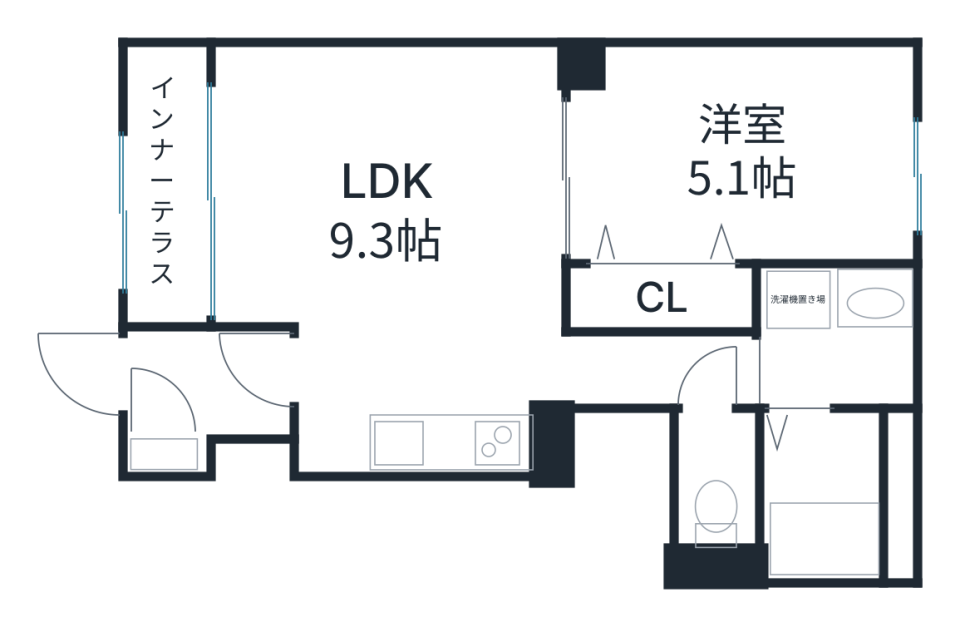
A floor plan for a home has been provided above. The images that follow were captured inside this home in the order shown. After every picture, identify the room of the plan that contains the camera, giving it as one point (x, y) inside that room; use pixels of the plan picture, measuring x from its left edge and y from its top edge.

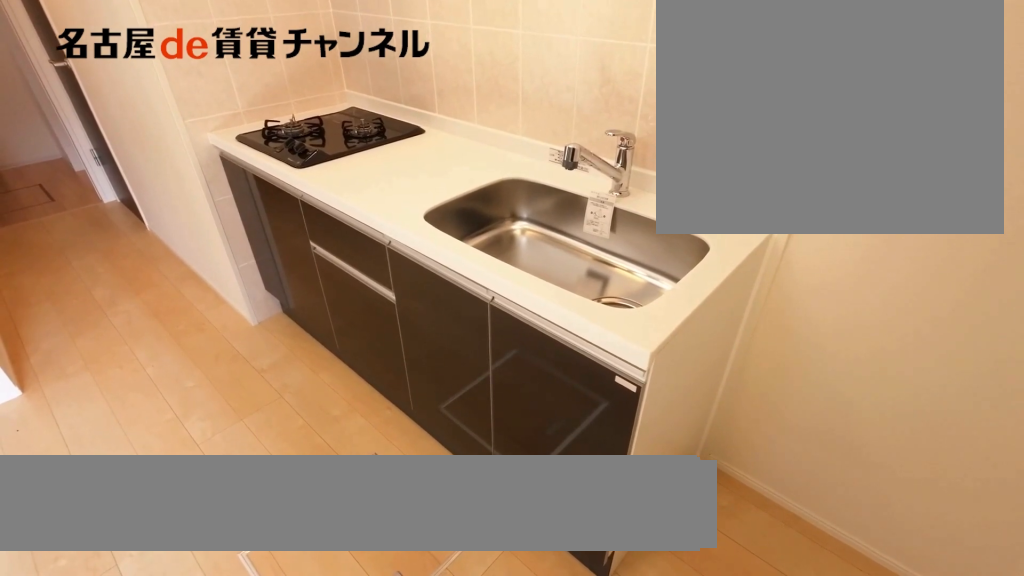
(465, 441)
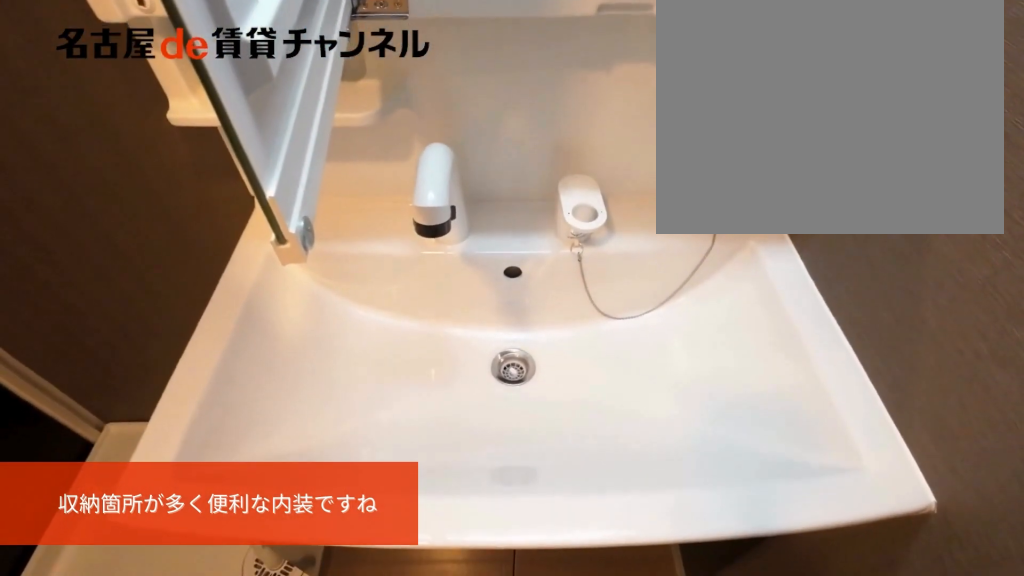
(834, 334)
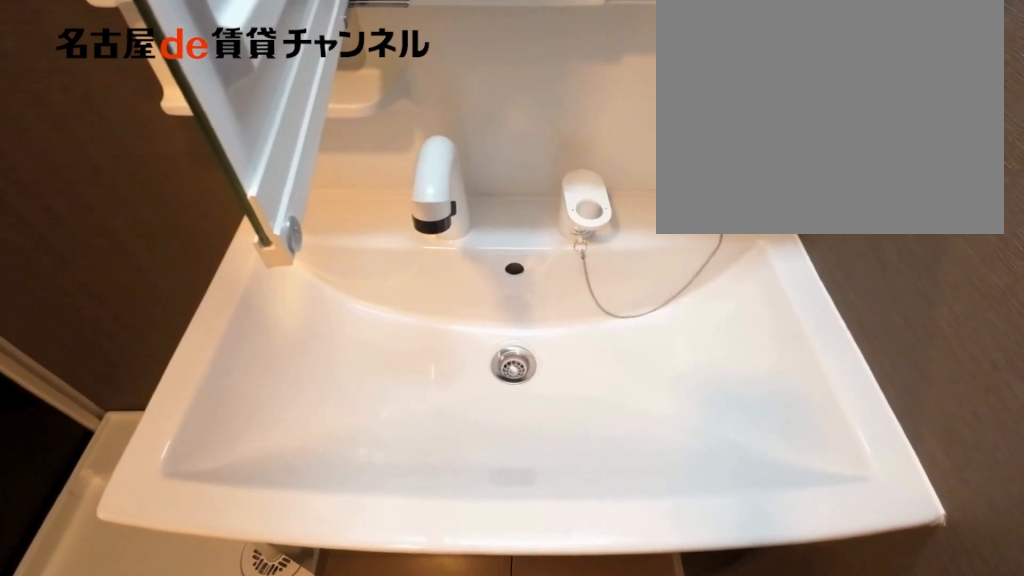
(834, 334)
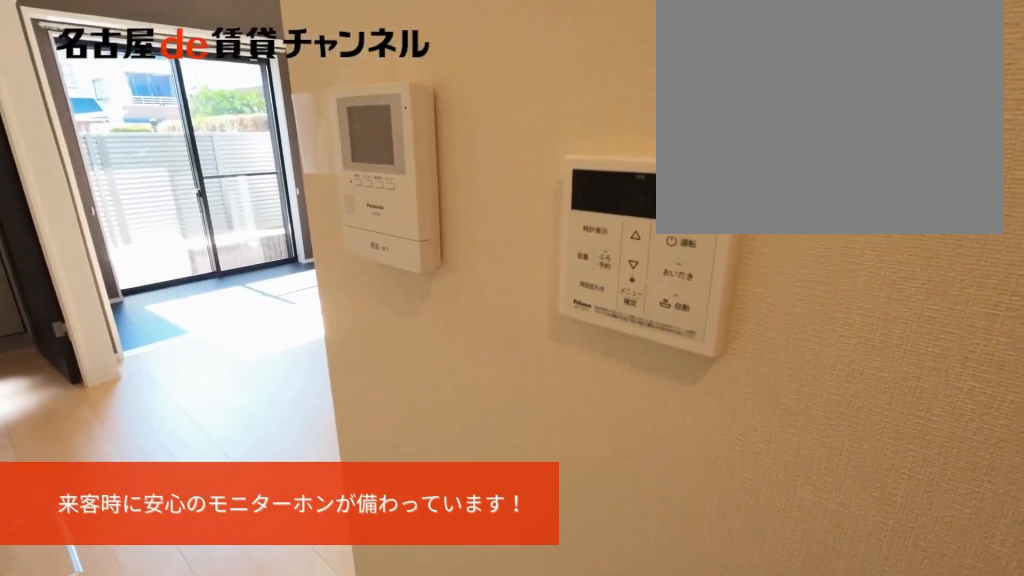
(399, 249)
